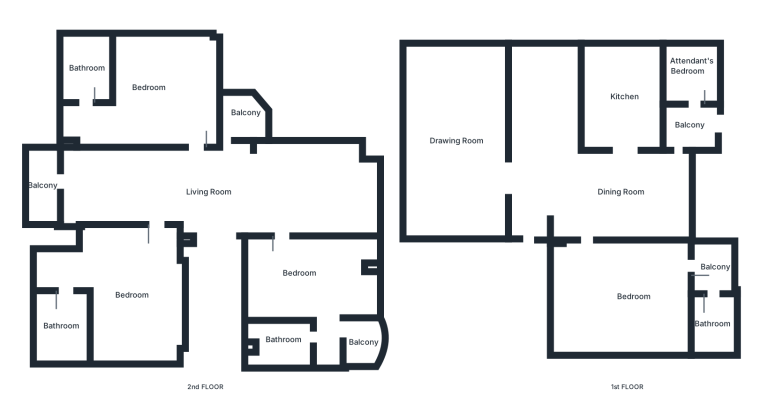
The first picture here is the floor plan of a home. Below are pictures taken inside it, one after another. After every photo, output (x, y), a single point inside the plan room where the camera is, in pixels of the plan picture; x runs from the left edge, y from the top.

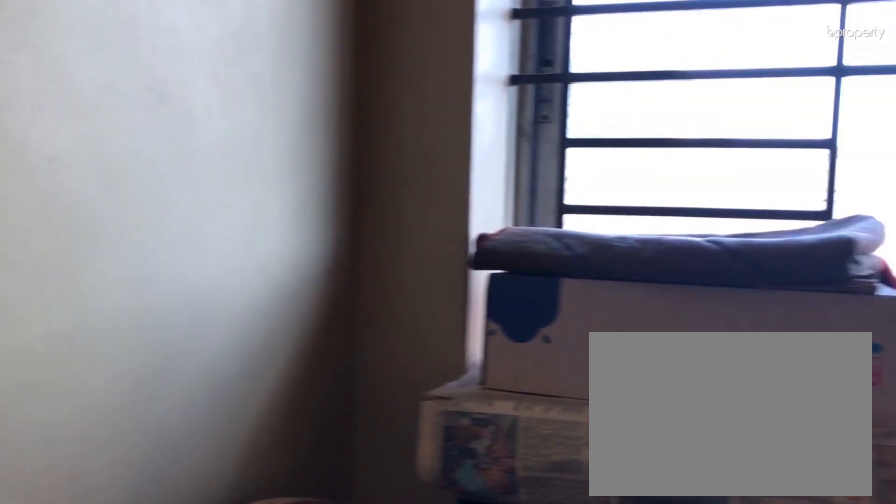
(696, 268)
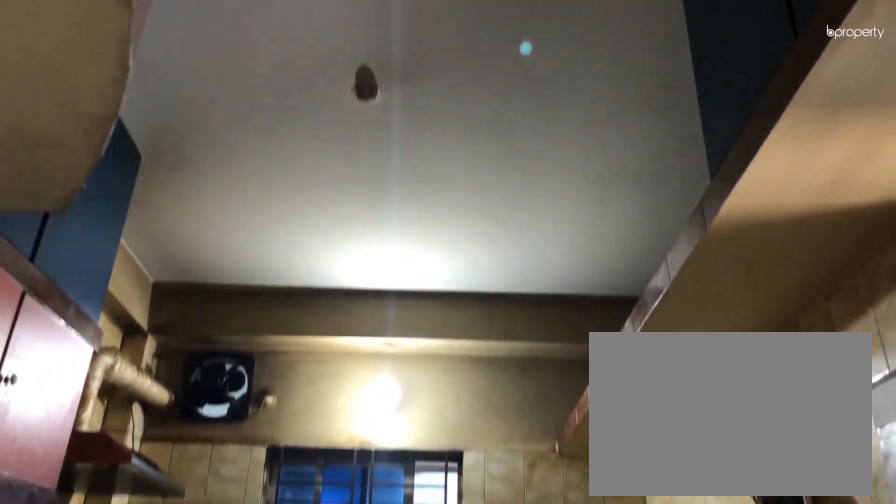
(616, 84)
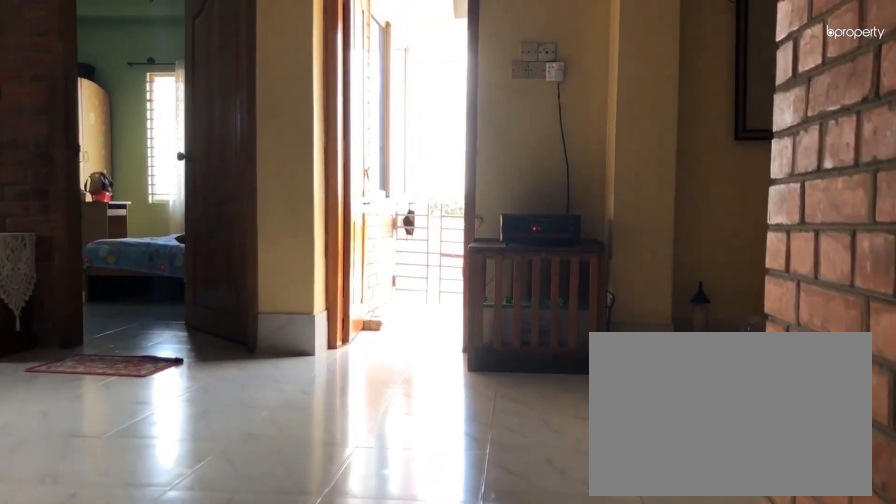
(213, 223)
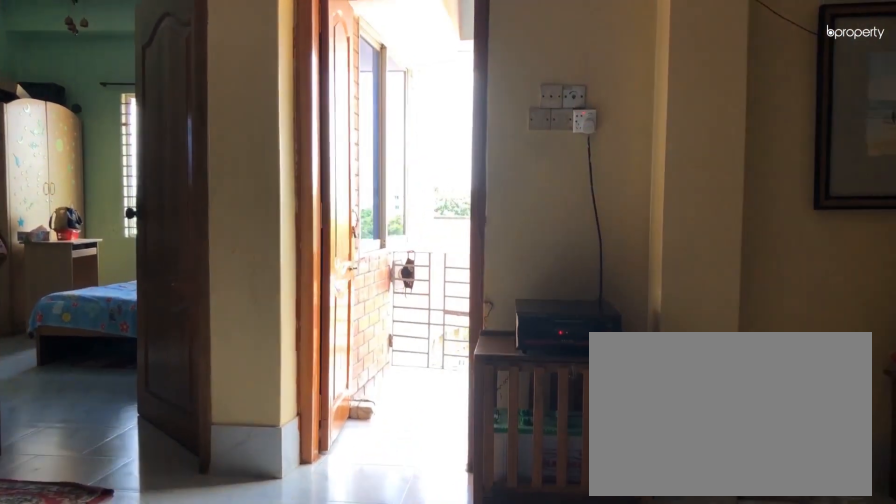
(213, 223)
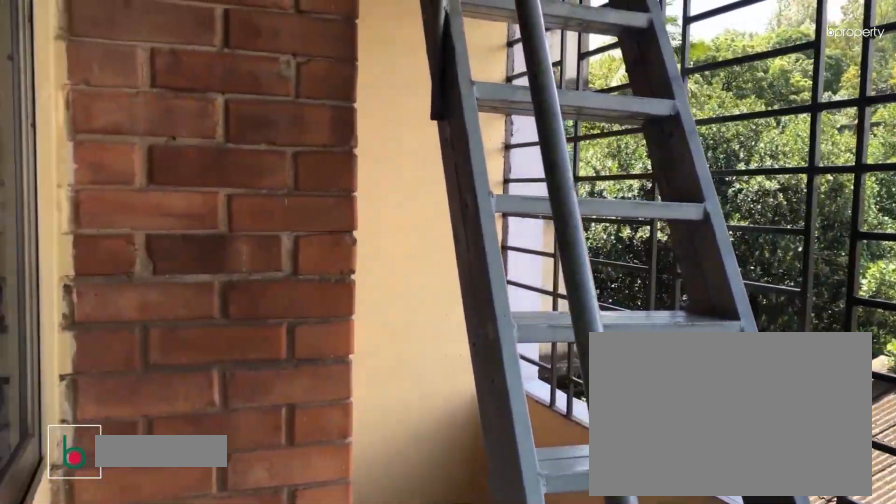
(40, 183)
